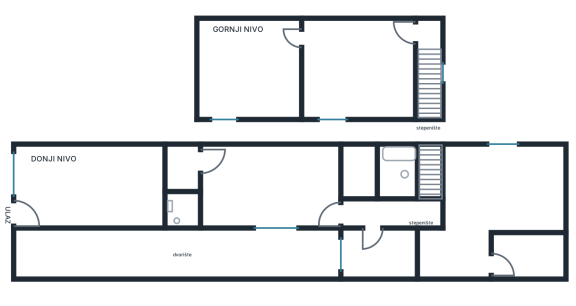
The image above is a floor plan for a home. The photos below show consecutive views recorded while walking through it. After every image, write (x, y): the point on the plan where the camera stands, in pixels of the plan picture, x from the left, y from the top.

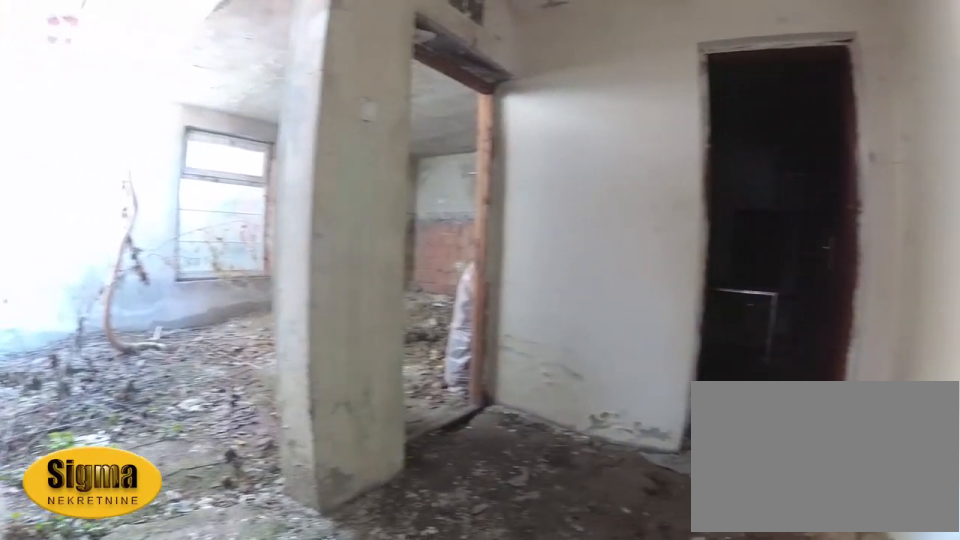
(447, 260)
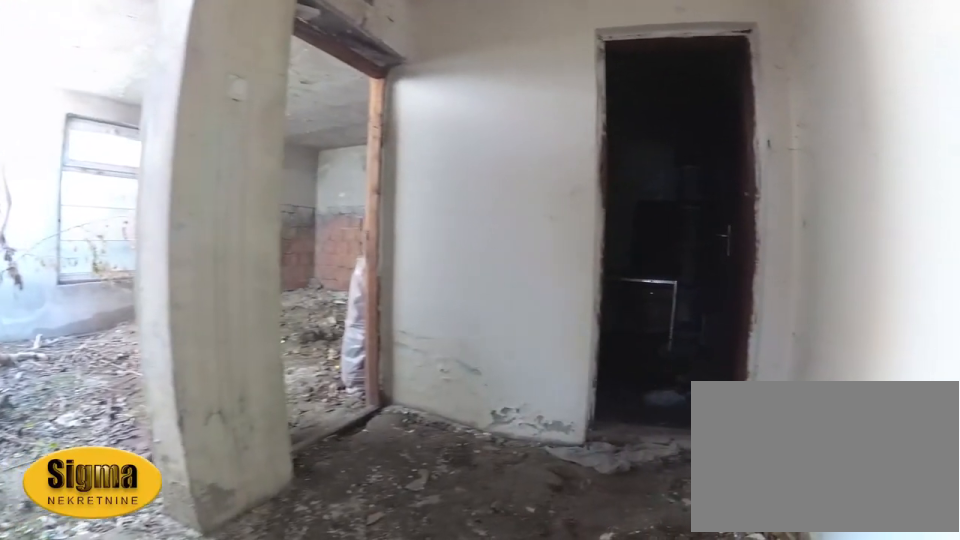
(444, 256)
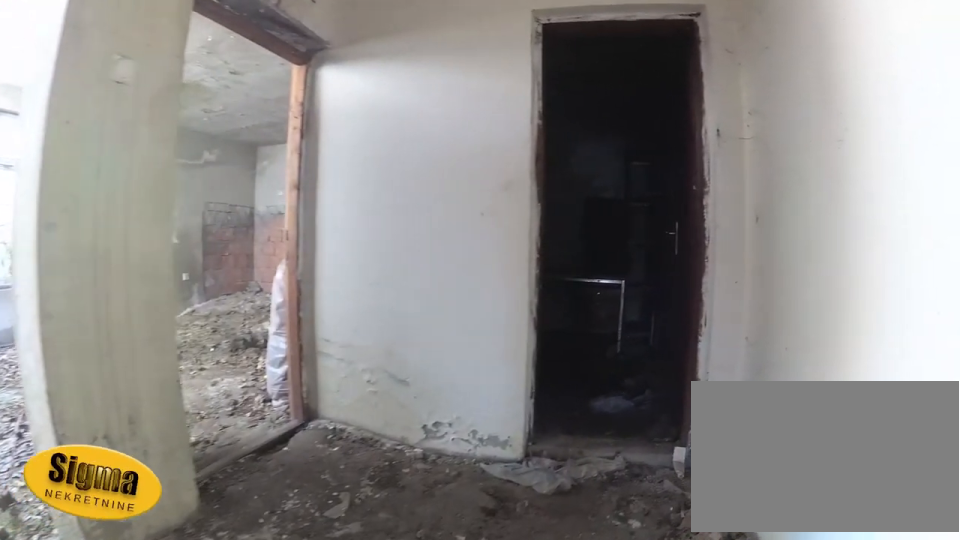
(443, 251)
